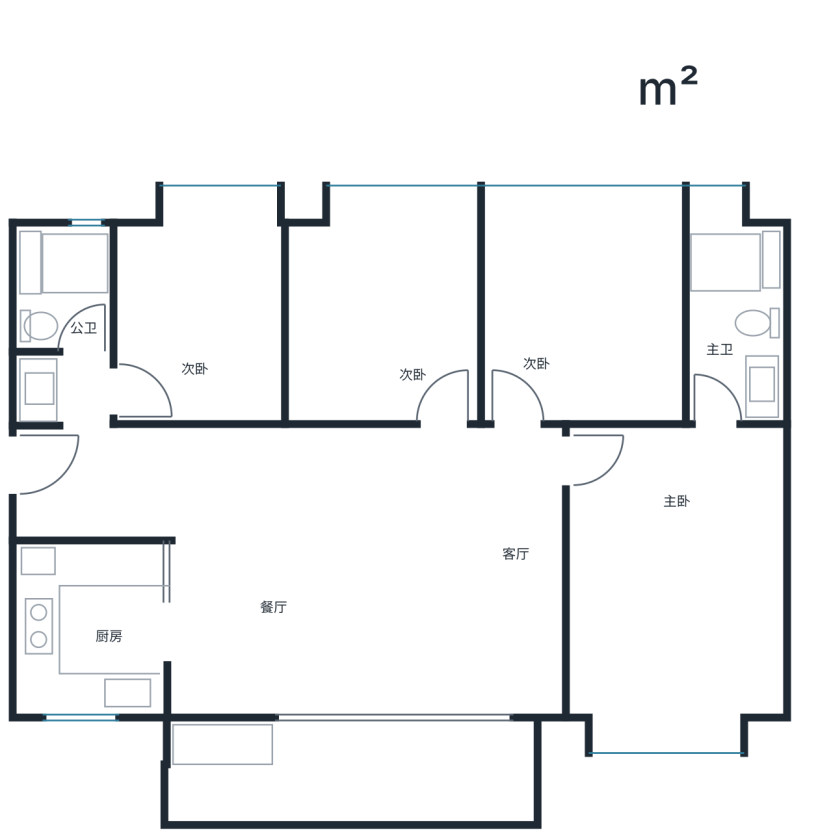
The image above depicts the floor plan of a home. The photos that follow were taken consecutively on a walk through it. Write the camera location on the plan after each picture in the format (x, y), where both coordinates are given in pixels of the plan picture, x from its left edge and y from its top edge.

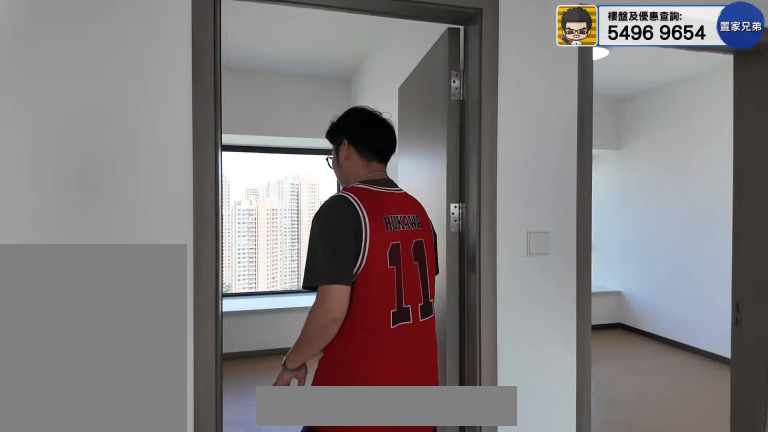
(422, 399)
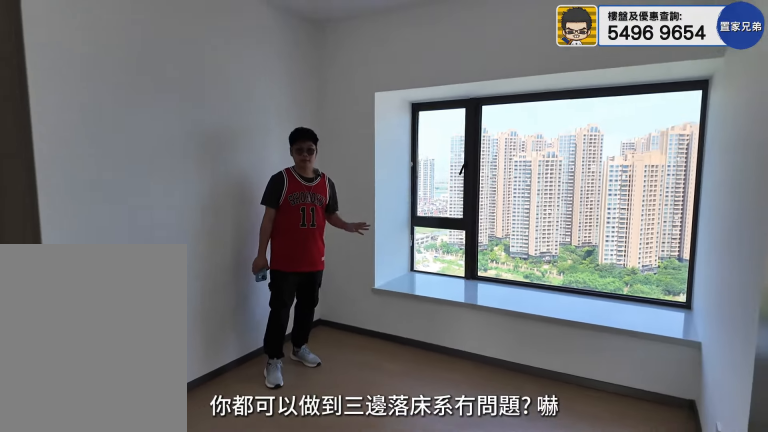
(387, 341)
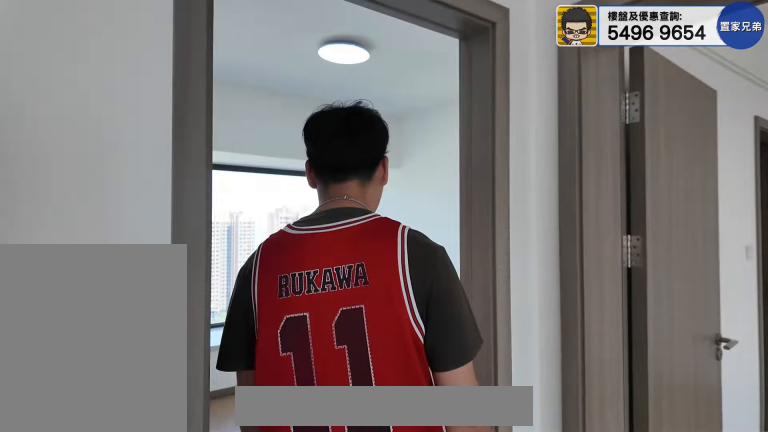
(520, 457)
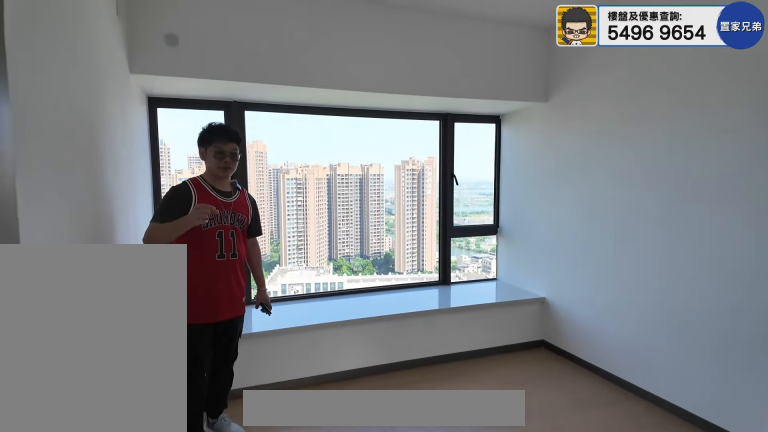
(591, 359)
